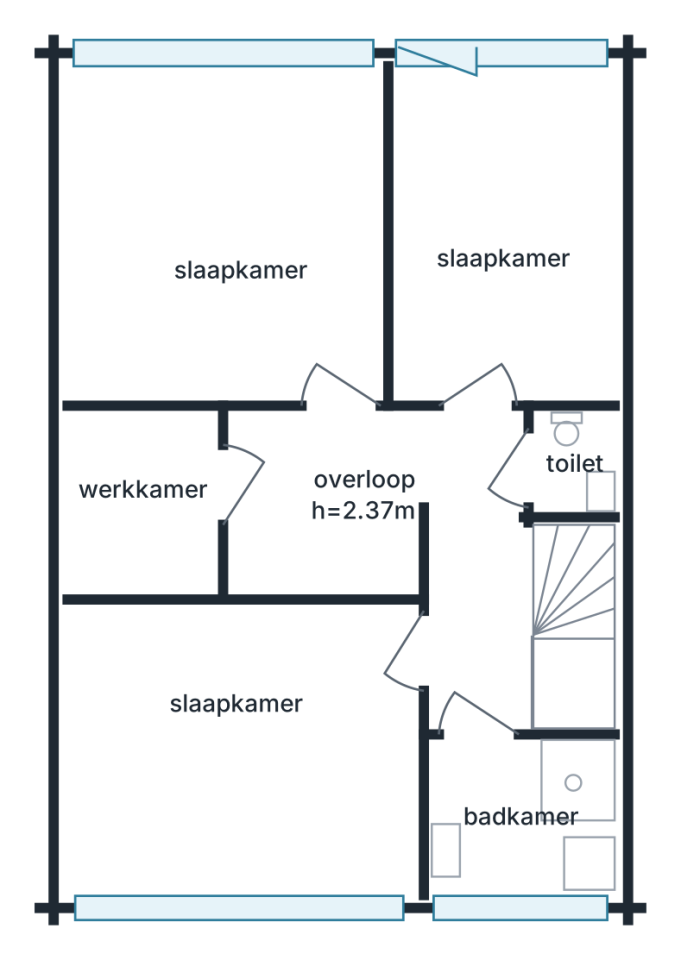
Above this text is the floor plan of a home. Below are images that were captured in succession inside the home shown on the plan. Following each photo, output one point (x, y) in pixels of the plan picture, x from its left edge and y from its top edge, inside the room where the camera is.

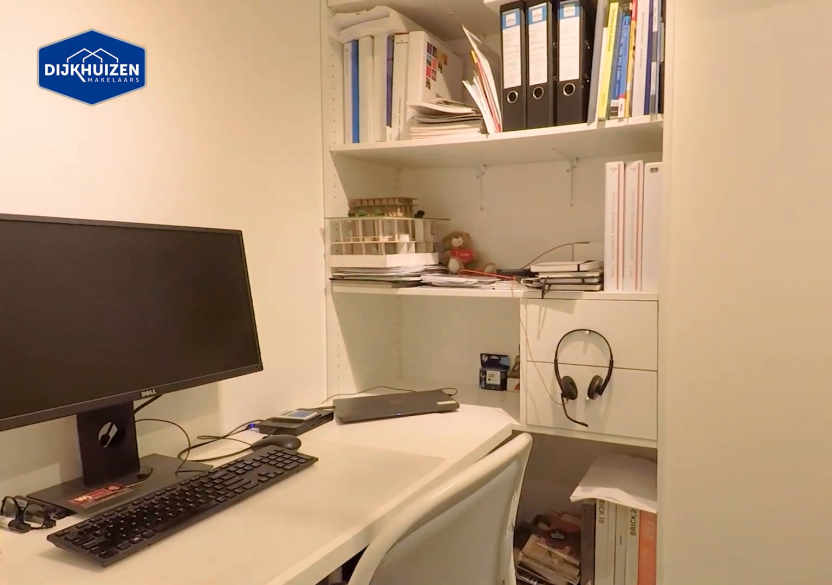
(144, 502)
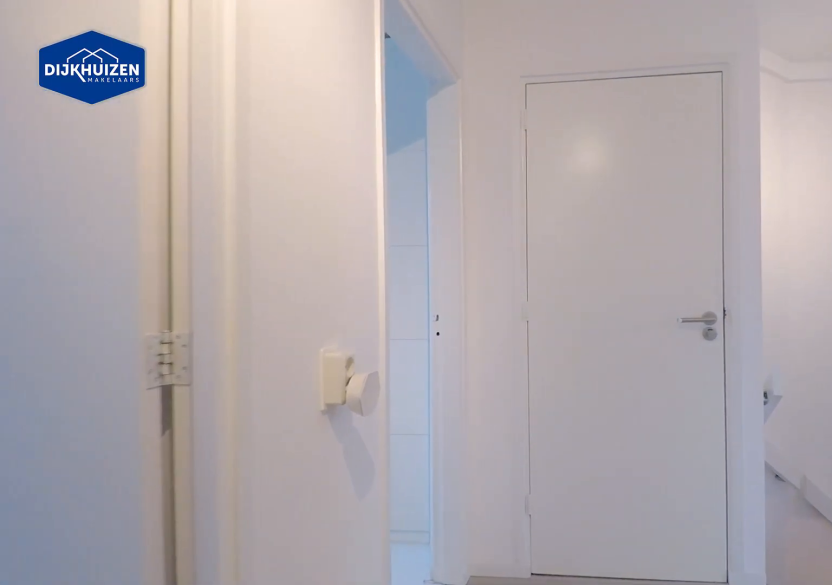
(479, 571)
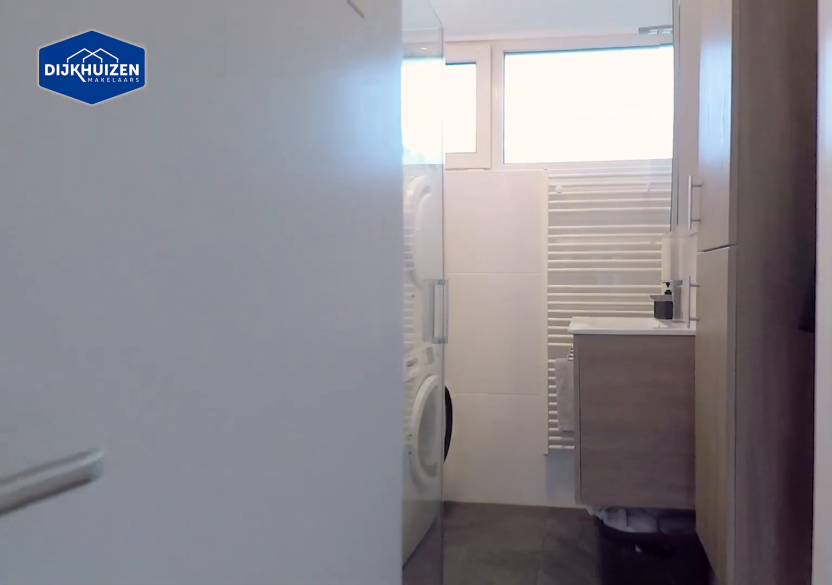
(479, 571)
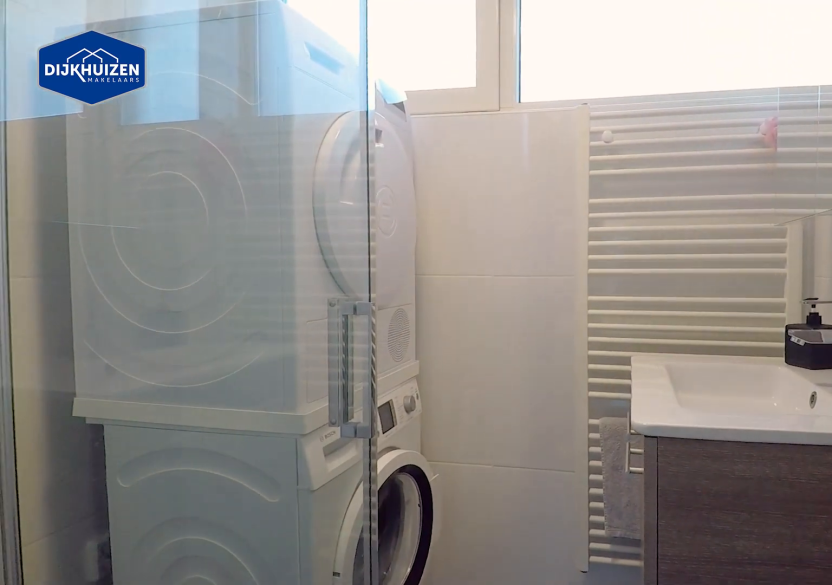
(521, 831)
